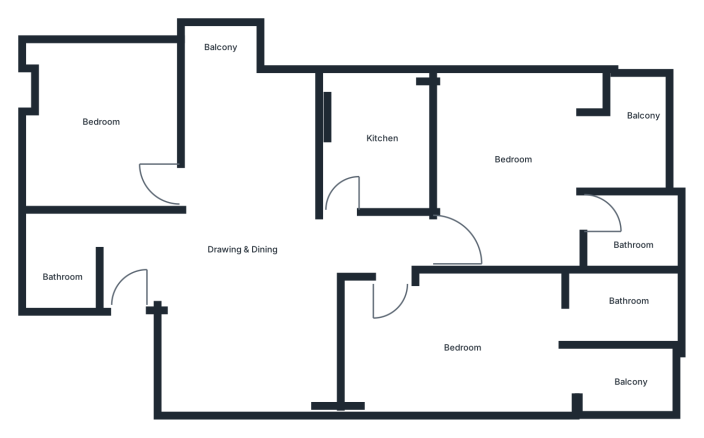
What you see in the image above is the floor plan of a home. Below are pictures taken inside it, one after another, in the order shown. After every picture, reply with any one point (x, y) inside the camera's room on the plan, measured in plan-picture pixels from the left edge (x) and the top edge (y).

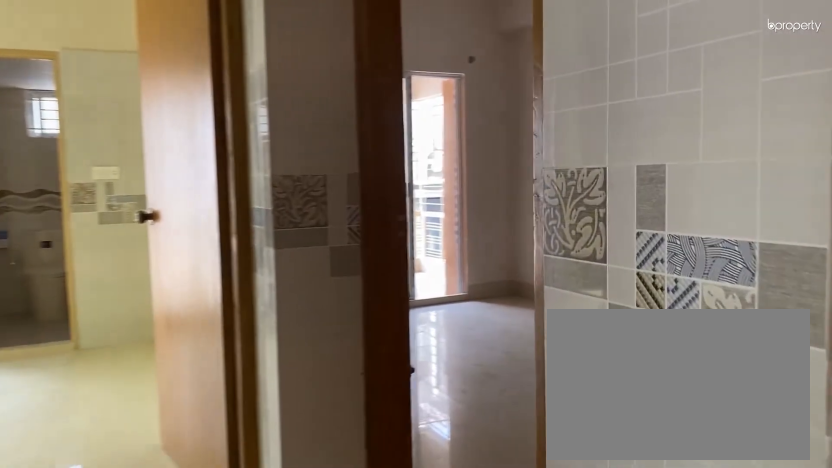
(270, 237)
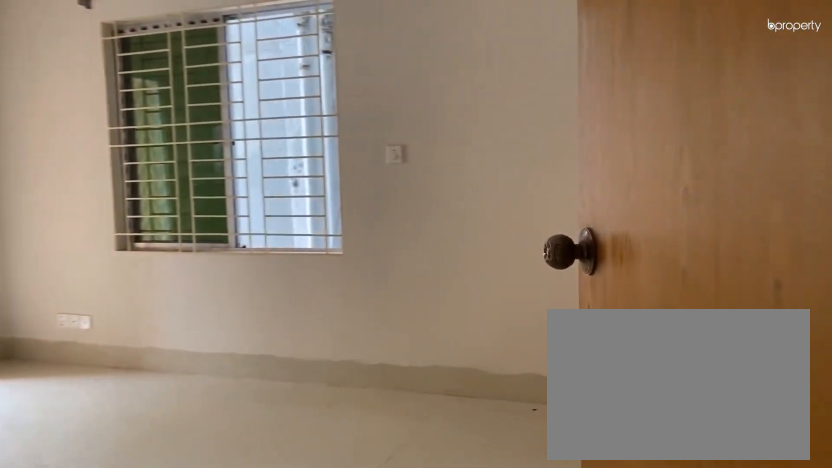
(389, 308)
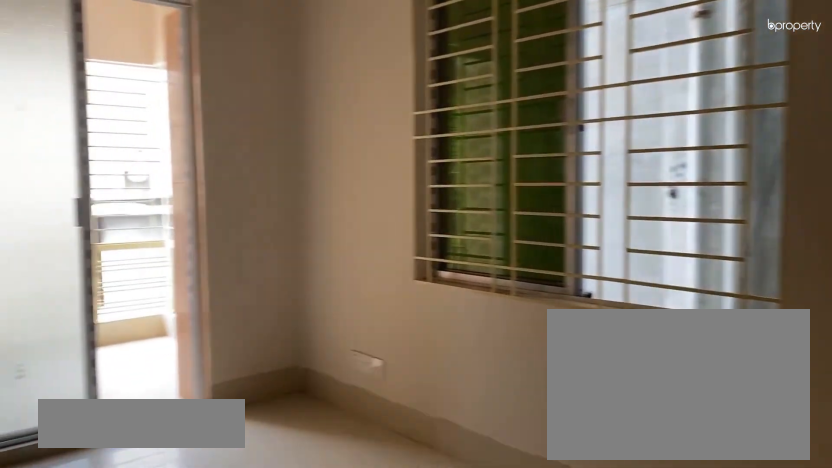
(493, 344)
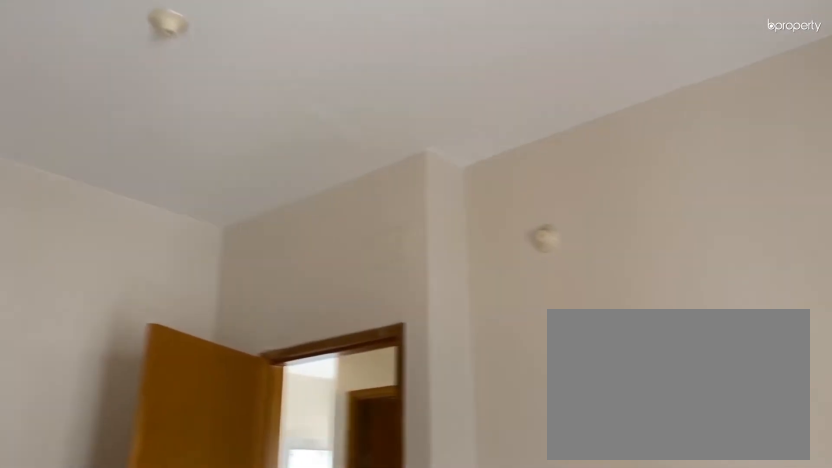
(493, 344)
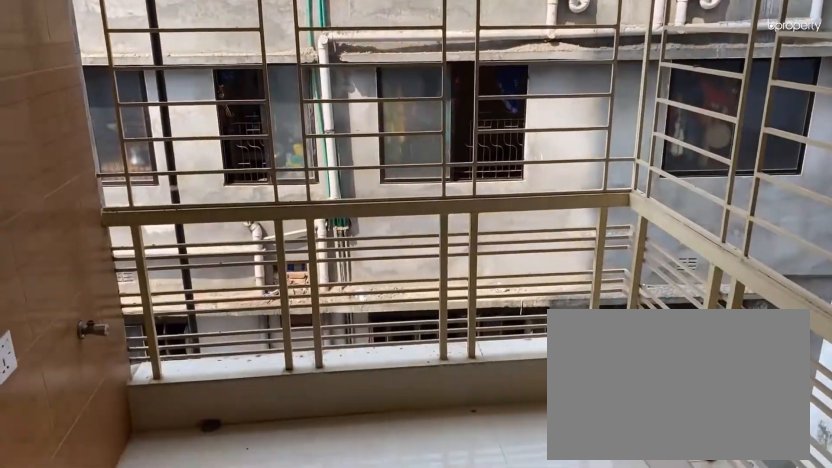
(624, 376)
